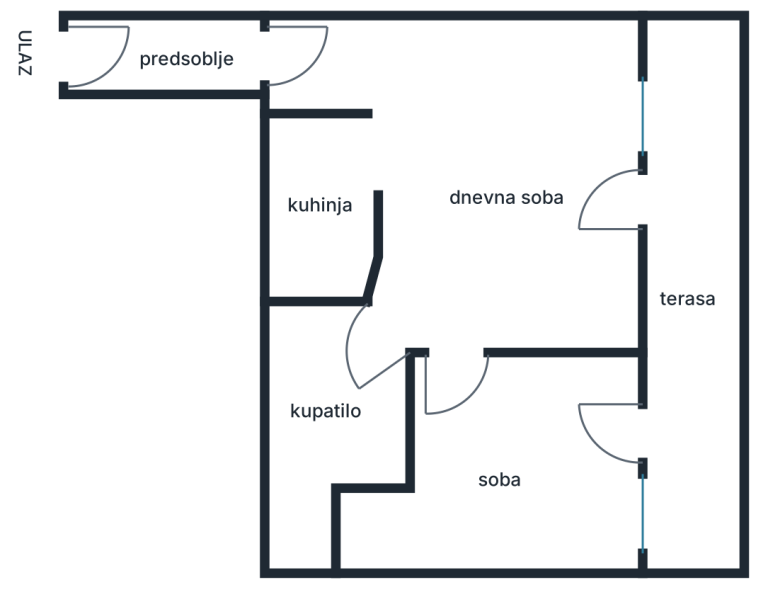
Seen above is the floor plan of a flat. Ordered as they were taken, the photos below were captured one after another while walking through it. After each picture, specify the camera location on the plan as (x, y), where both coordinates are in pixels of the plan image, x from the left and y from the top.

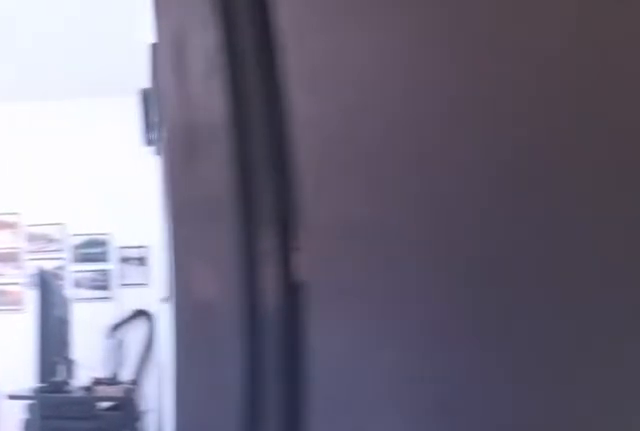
(388, 303)
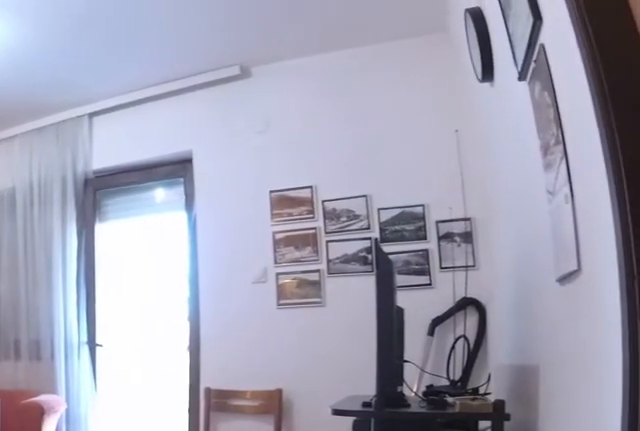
(399, 311)
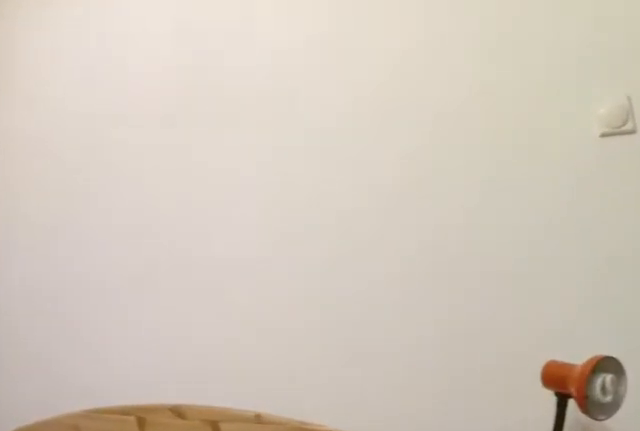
(442, 421)
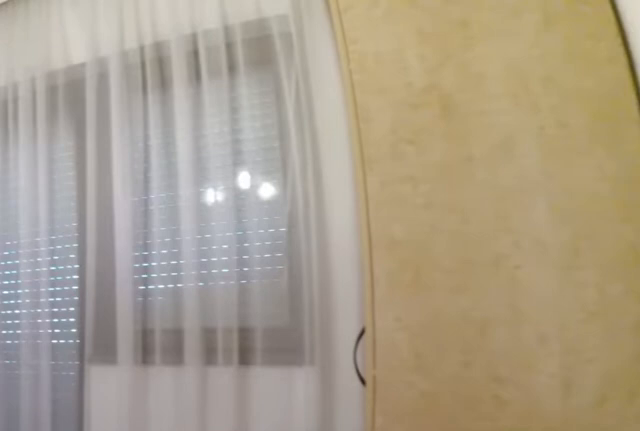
(432, 445)
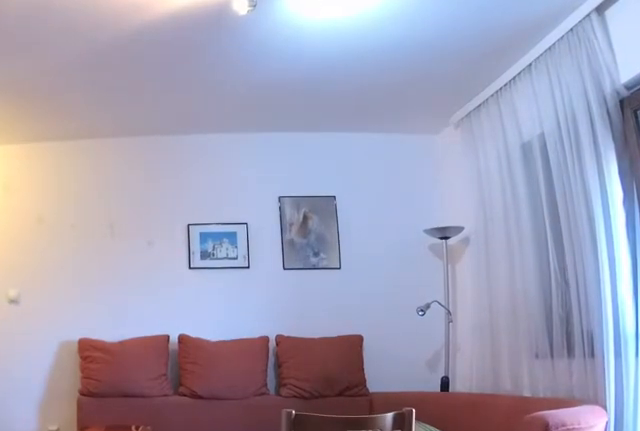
(453, 386)
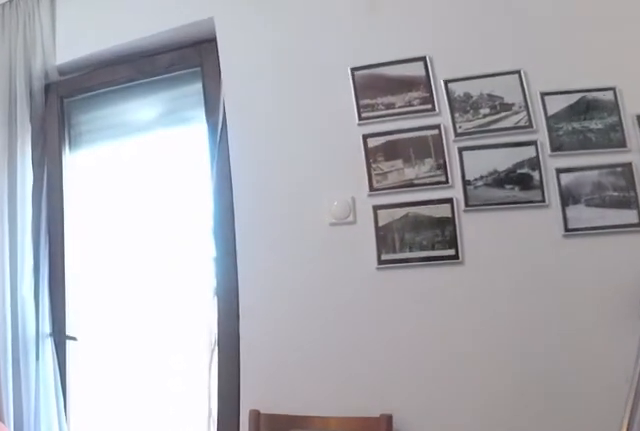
(512, 286)
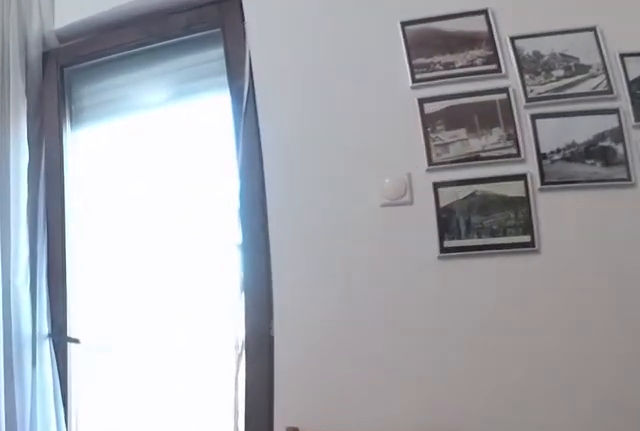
(523, 274)
